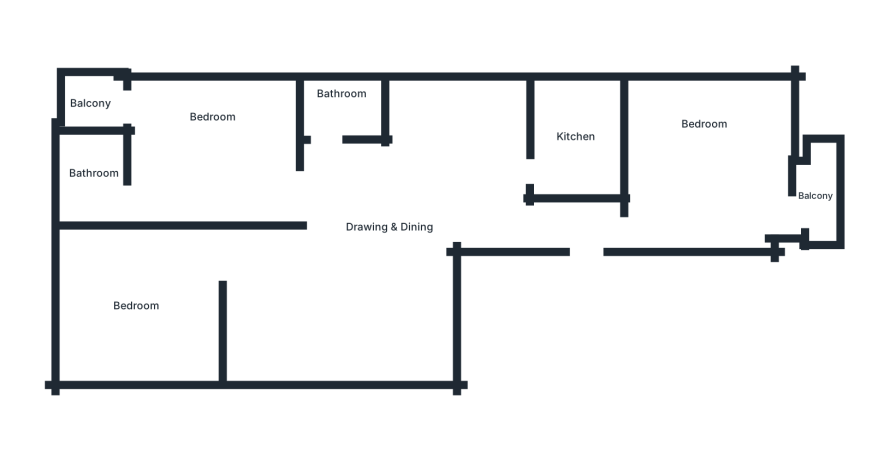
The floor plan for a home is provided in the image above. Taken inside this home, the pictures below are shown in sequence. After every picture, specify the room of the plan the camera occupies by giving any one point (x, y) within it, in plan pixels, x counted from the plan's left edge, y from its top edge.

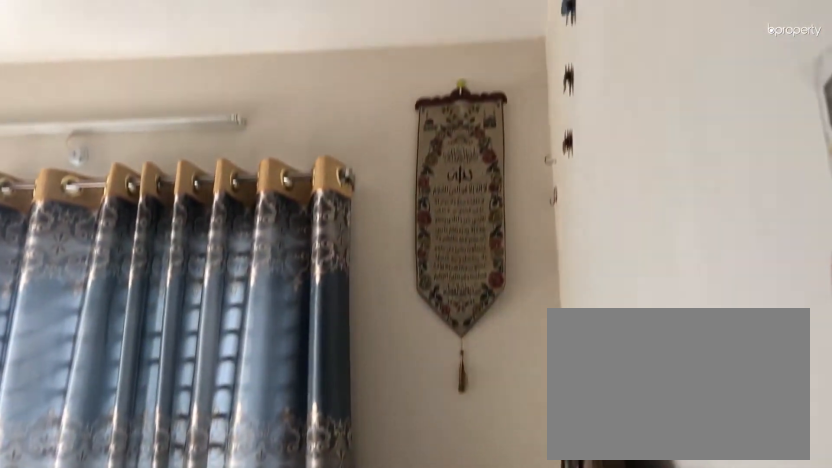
(212, 144)
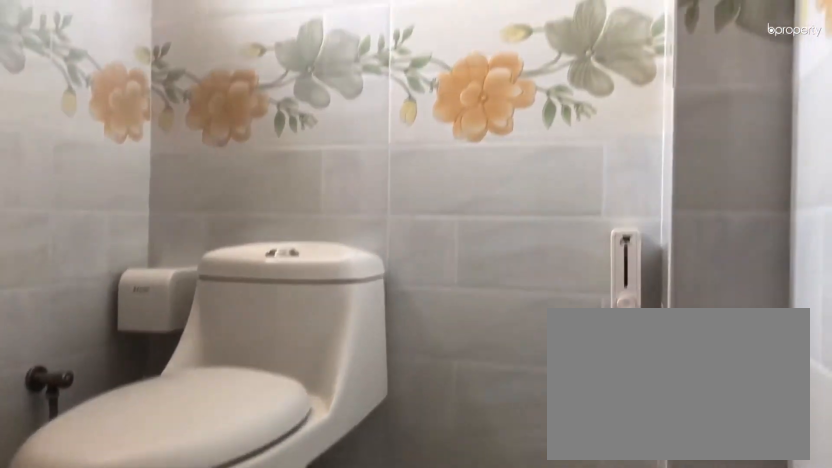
(94, 173)
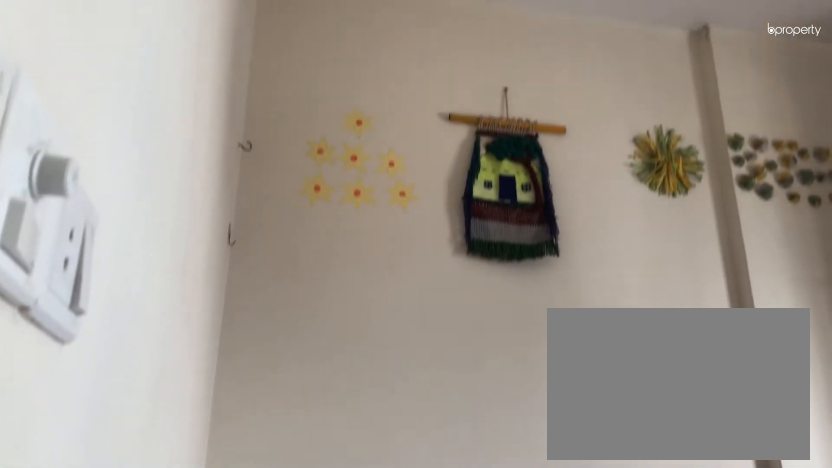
(140, 311)
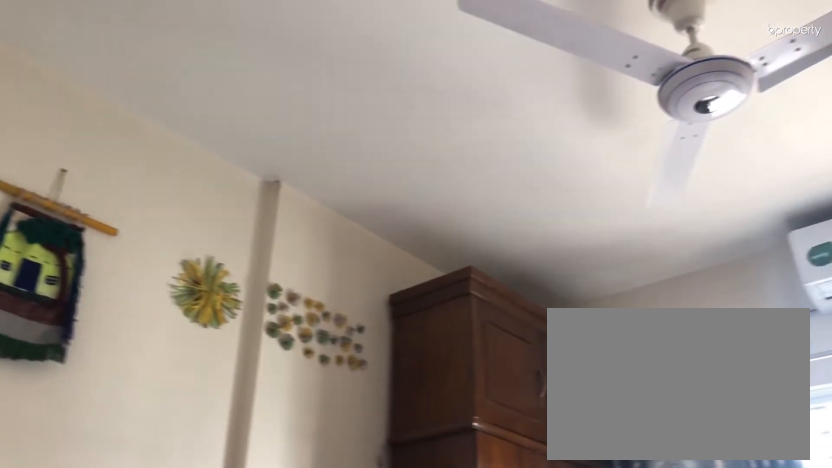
(140, 311)
